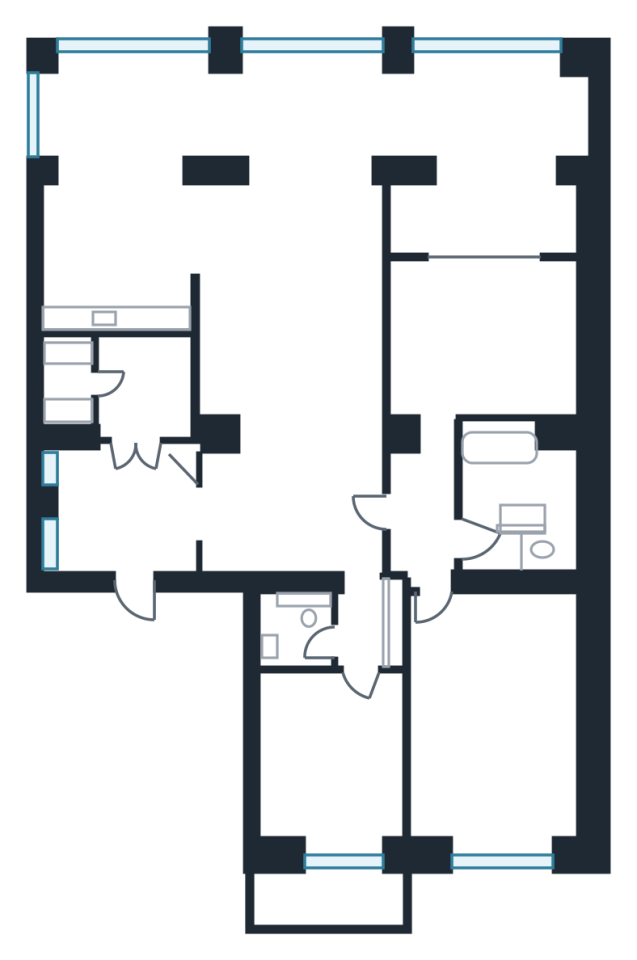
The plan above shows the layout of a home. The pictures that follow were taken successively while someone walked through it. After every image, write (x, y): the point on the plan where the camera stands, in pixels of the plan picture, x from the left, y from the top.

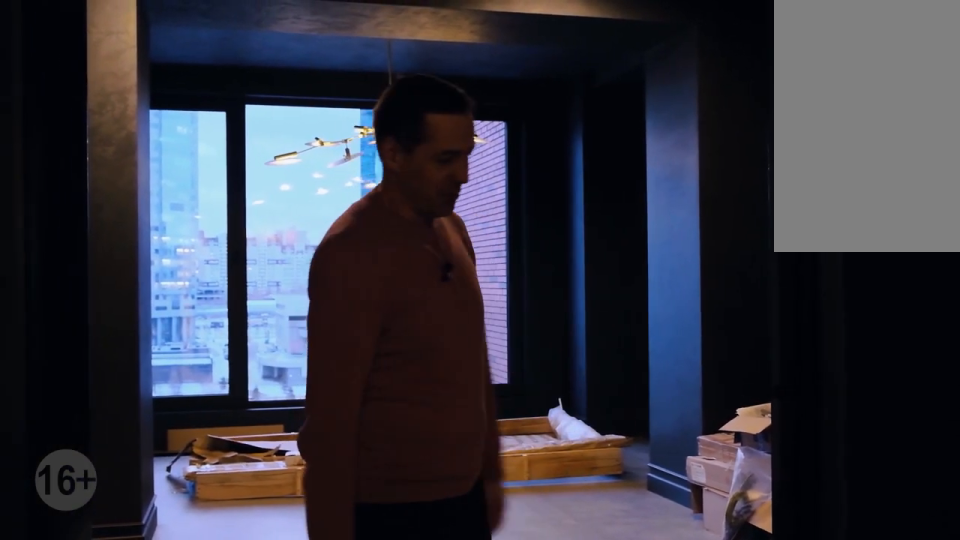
(479, 346)
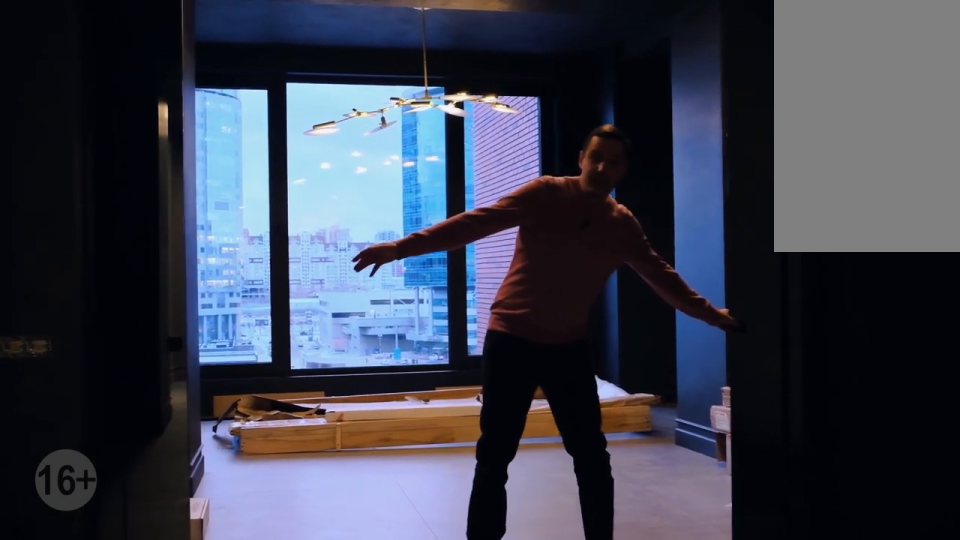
(479, 295)
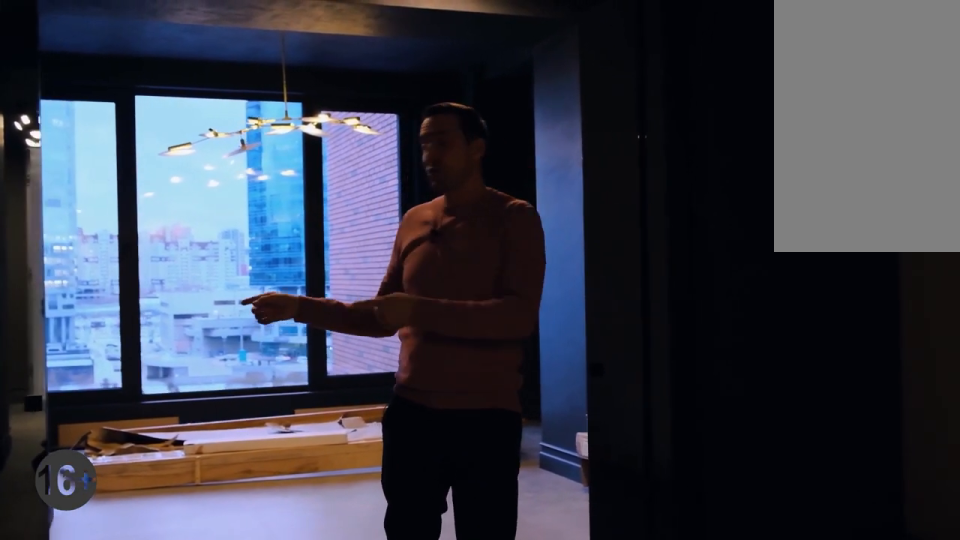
(479, 295)
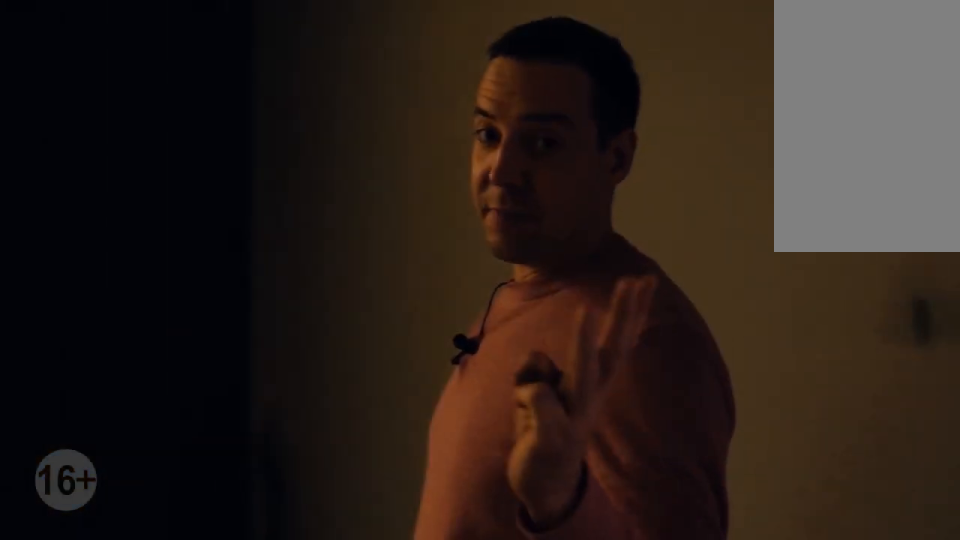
(481, 343)
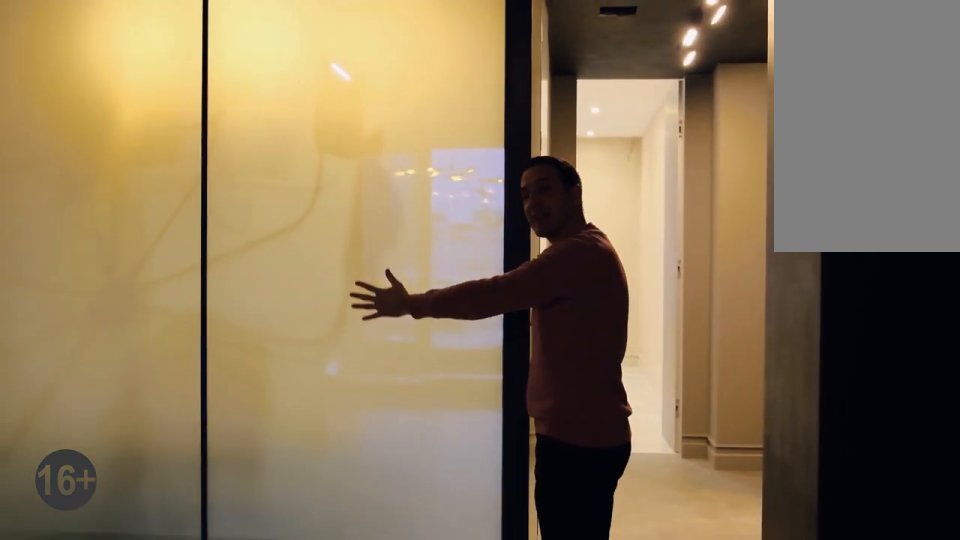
(435, 370)
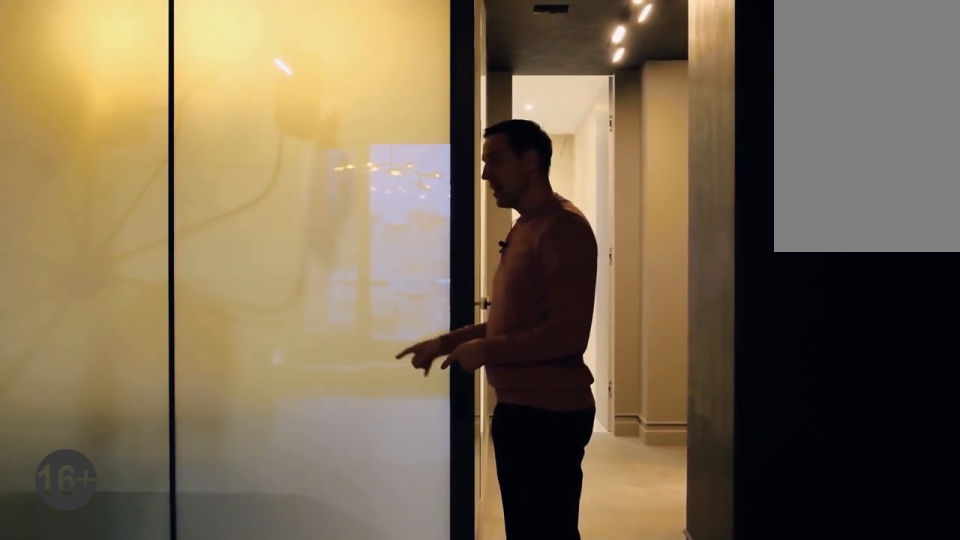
(435, 367)
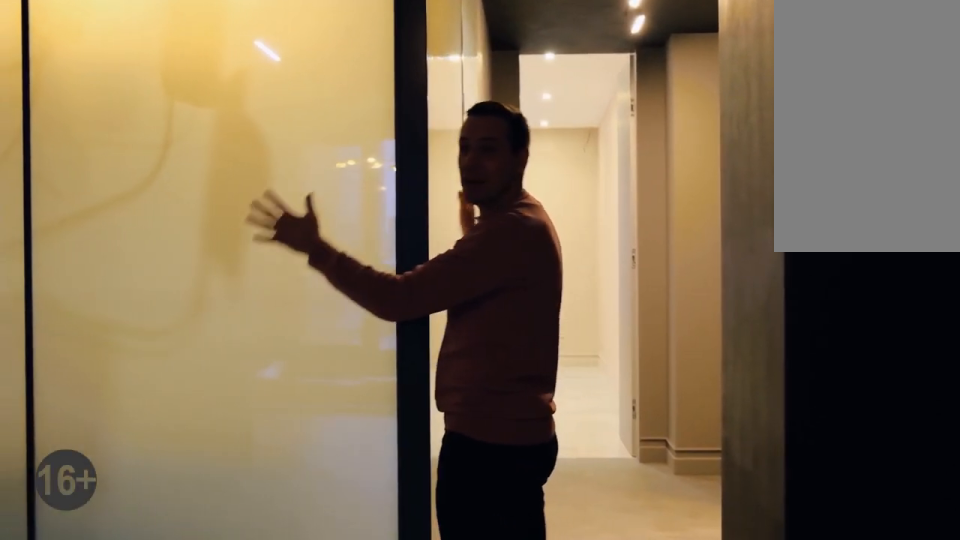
(435, 369)
